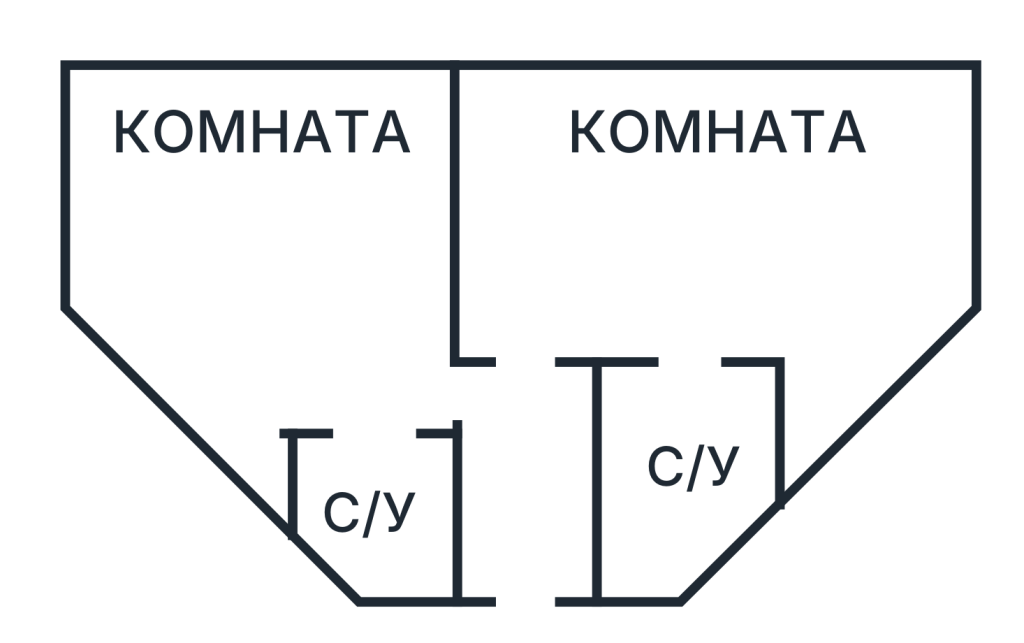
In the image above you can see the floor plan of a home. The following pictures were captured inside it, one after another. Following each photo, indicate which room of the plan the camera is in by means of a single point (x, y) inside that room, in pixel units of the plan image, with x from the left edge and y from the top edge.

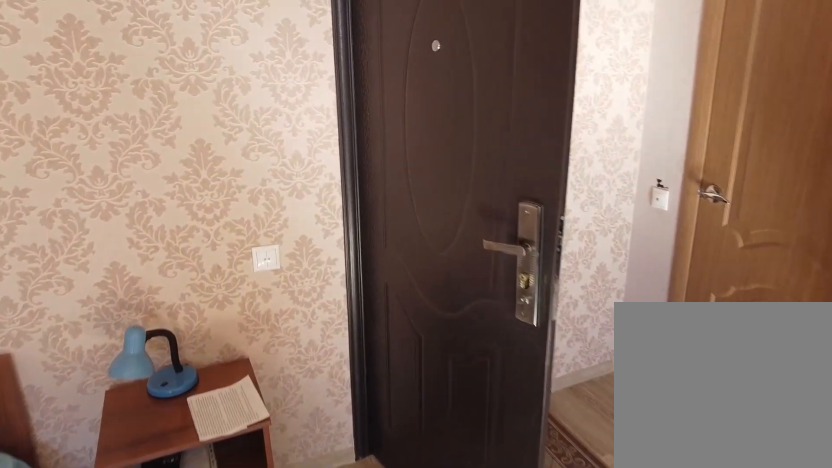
(405, 312)
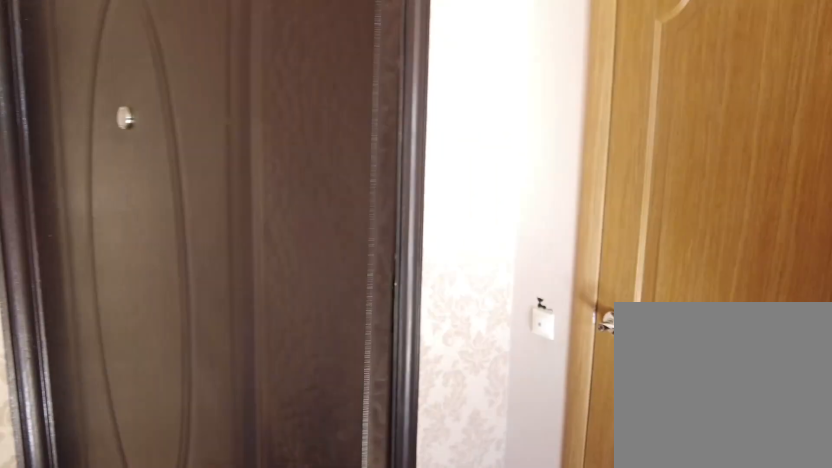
(428, 394)
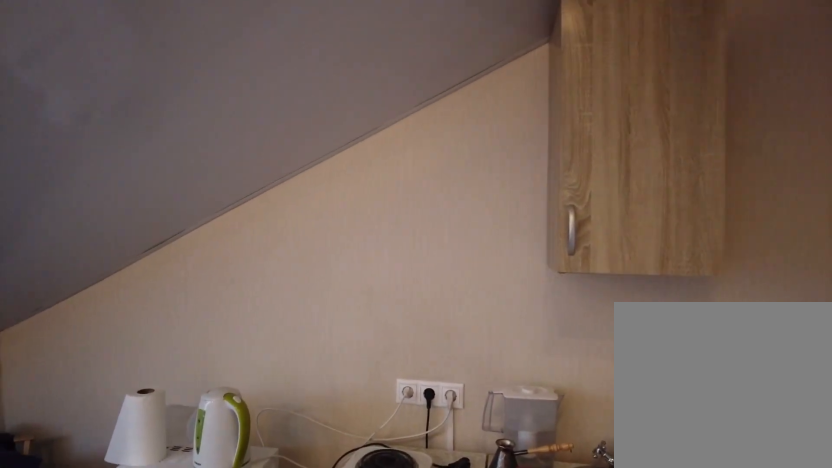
(575, 310)
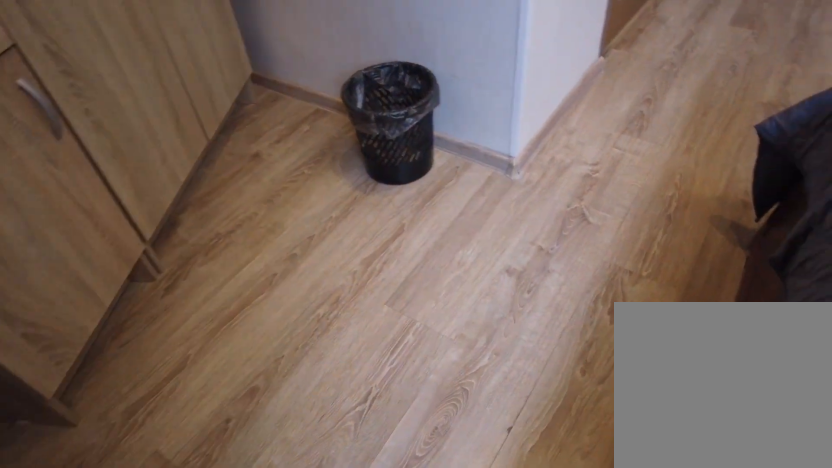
(925, 268)
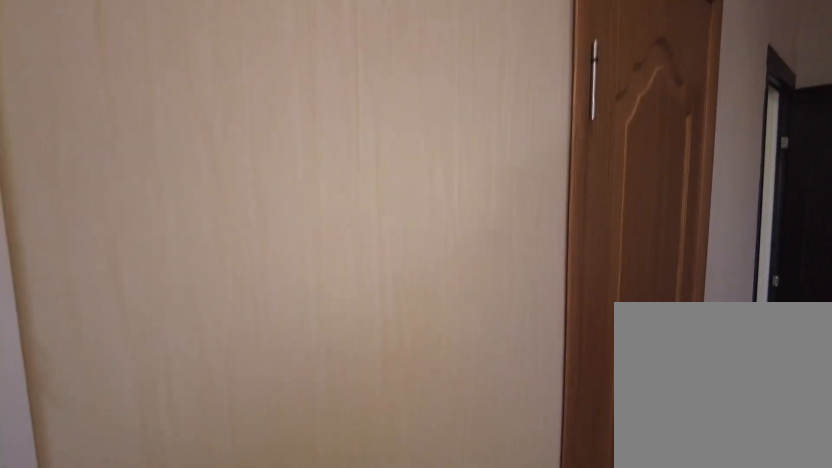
(697, 323)
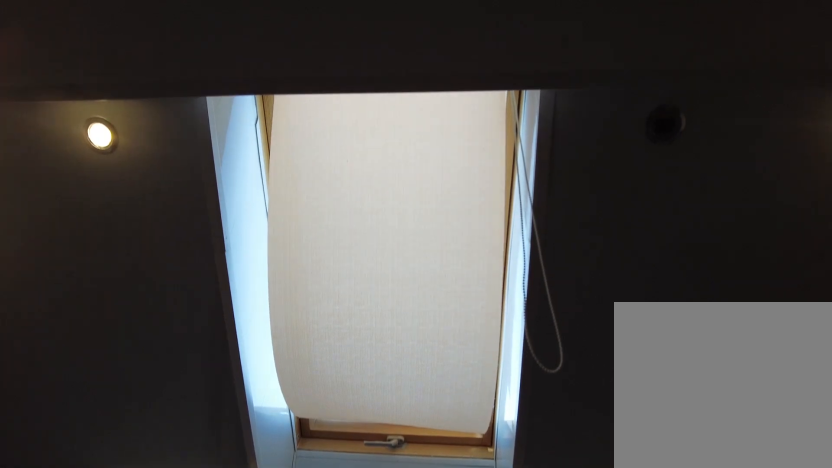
(697, 323)
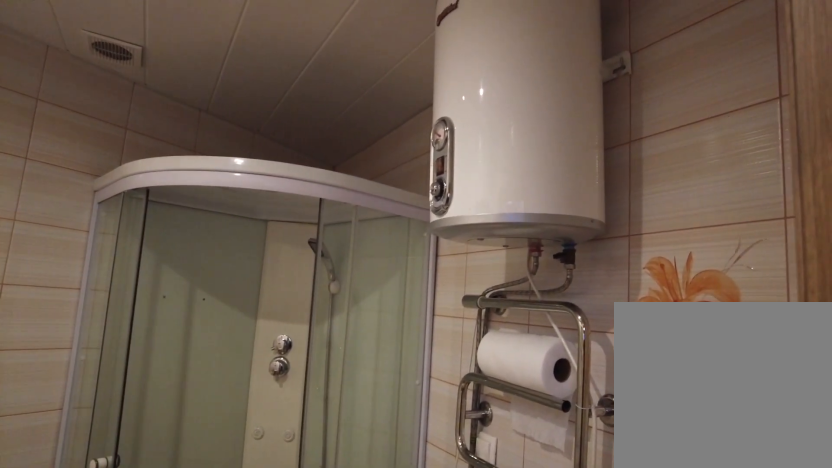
(706, 423)
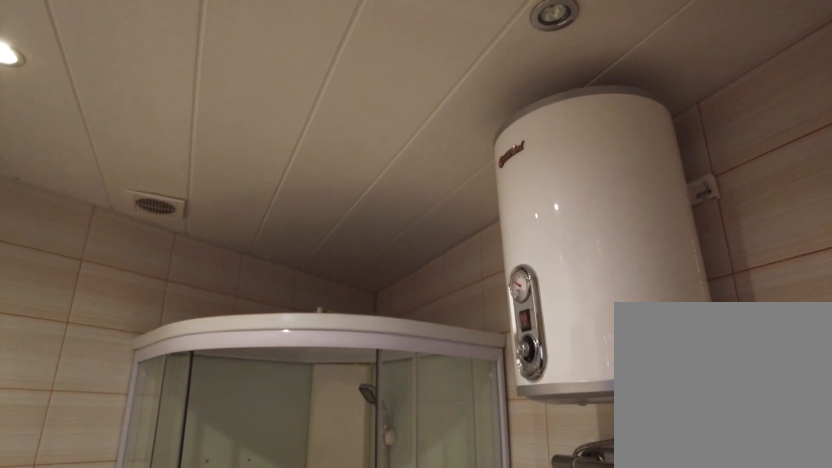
(706, 423)
